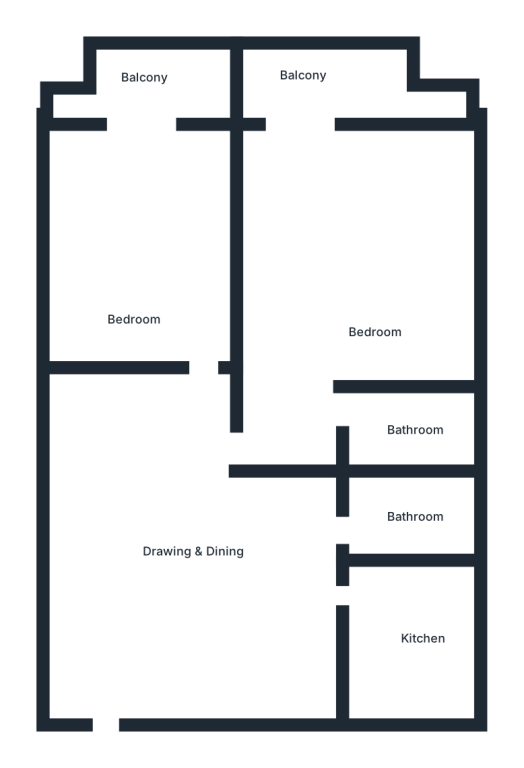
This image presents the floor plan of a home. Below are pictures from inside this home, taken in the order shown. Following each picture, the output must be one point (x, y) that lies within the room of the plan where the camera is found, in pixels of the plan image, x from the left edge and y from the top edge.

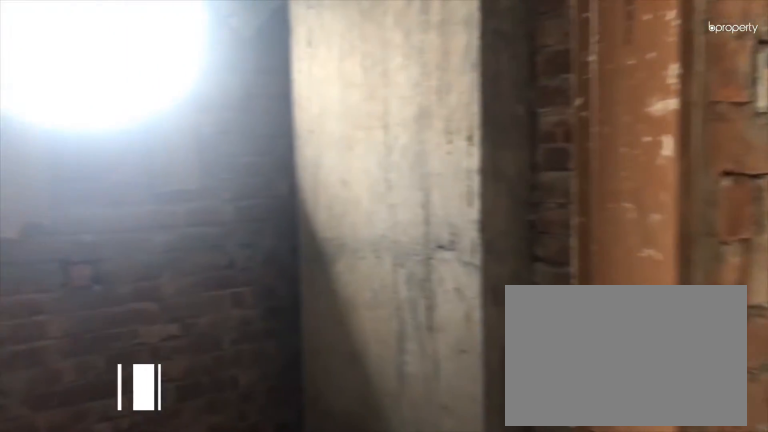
(417, 426)
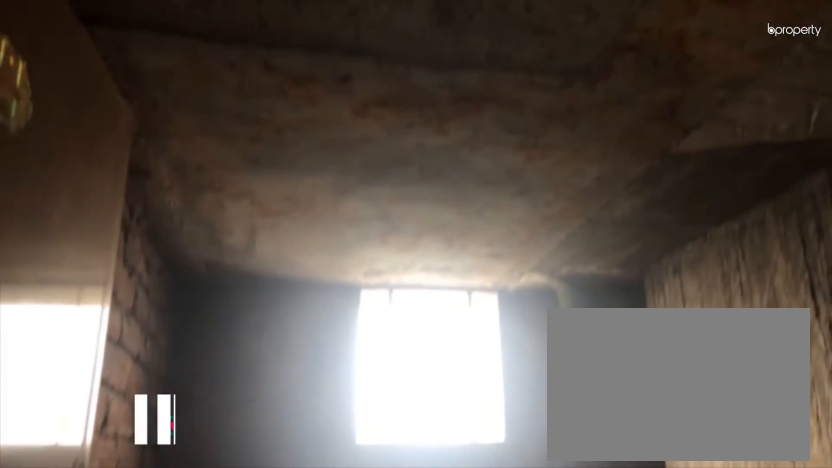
(417, 426)
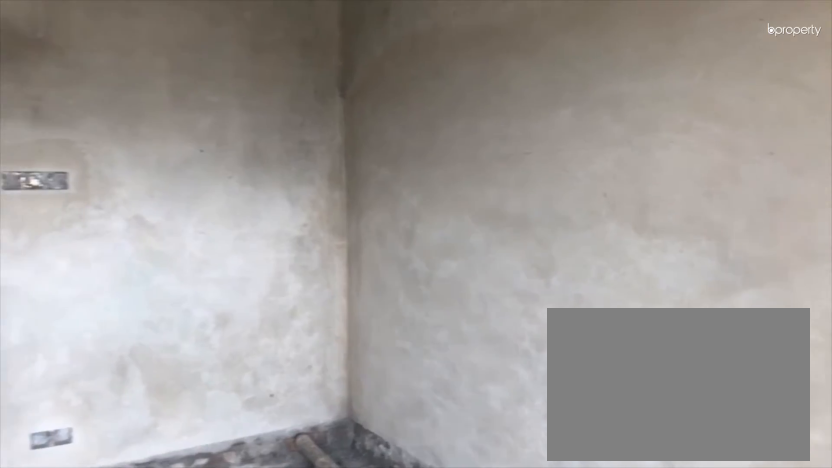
(127, 259)
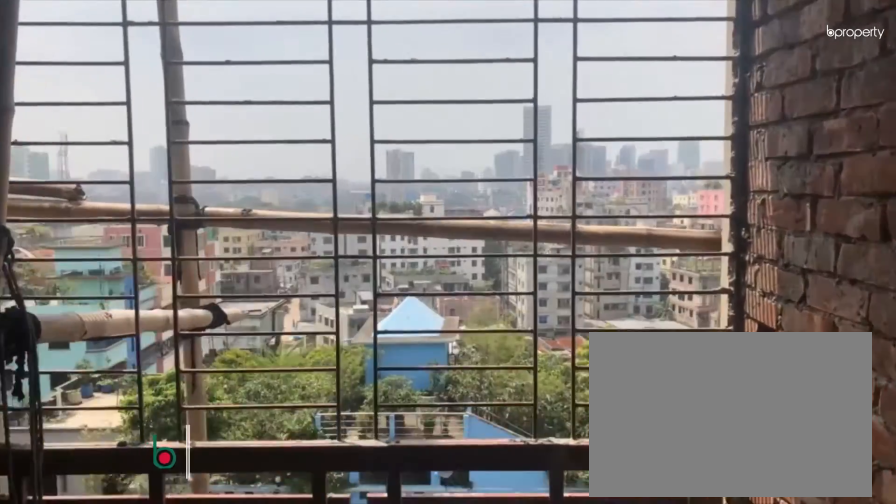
(162, 82)
